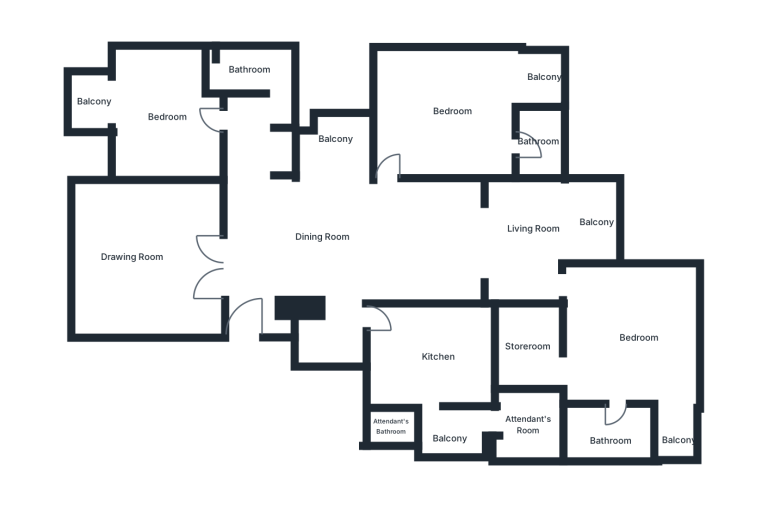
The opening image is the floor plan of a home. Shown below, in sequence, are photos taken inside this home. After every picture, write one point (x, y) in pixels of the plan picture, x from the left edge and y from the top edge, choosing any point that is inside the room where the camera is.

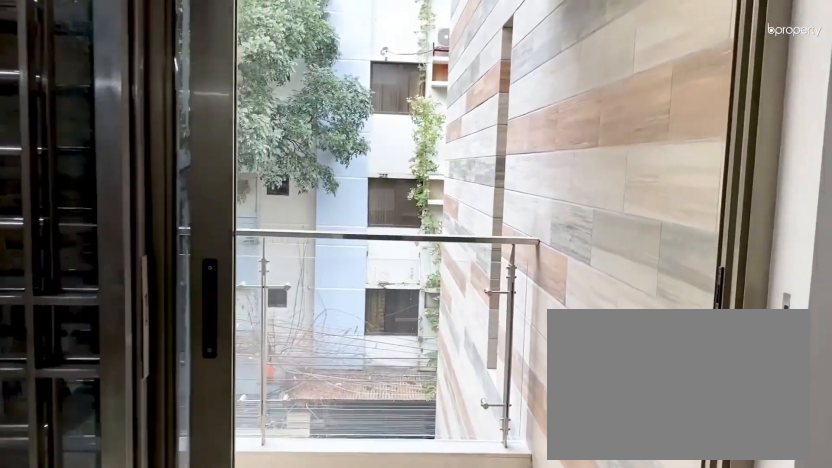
(564, 235)
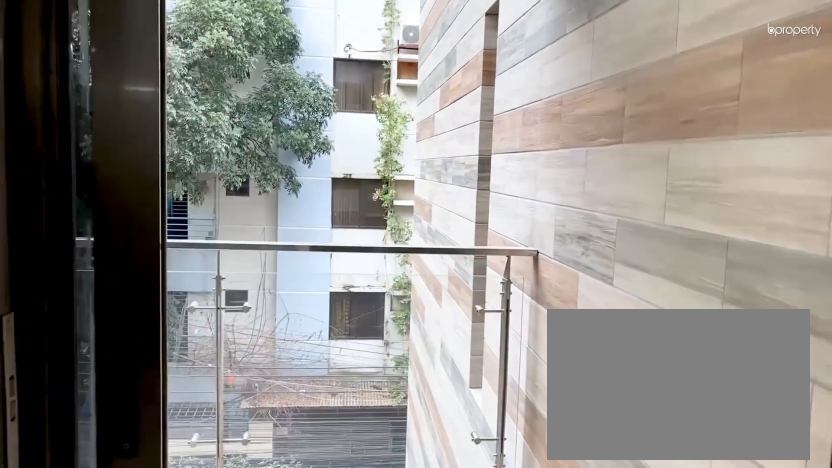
(564, 235)
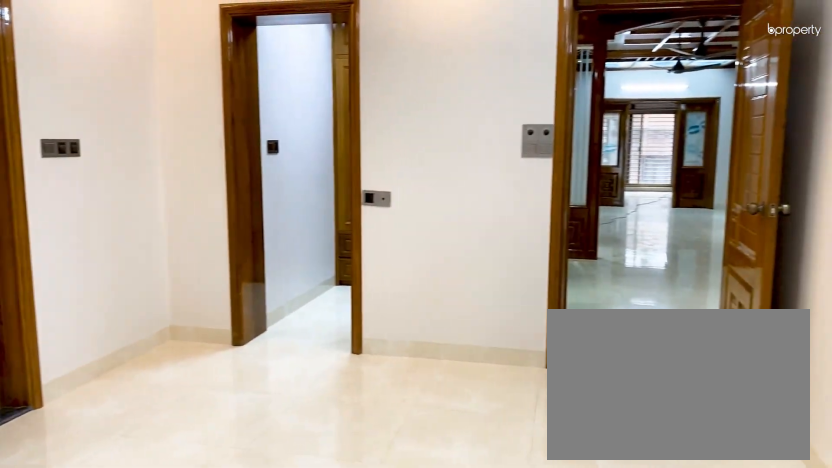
(632, 348)
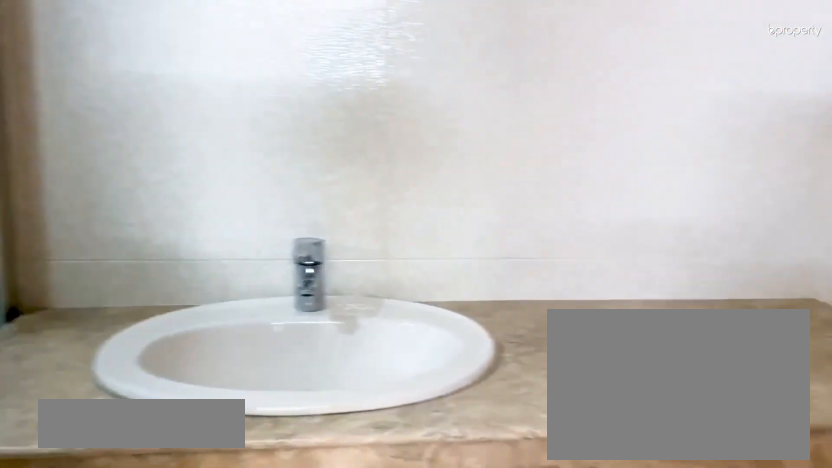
(598, 436)
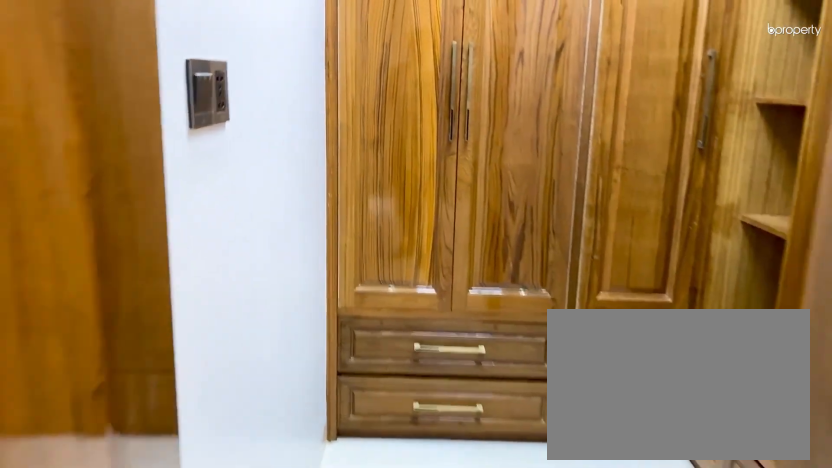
(552, 368)
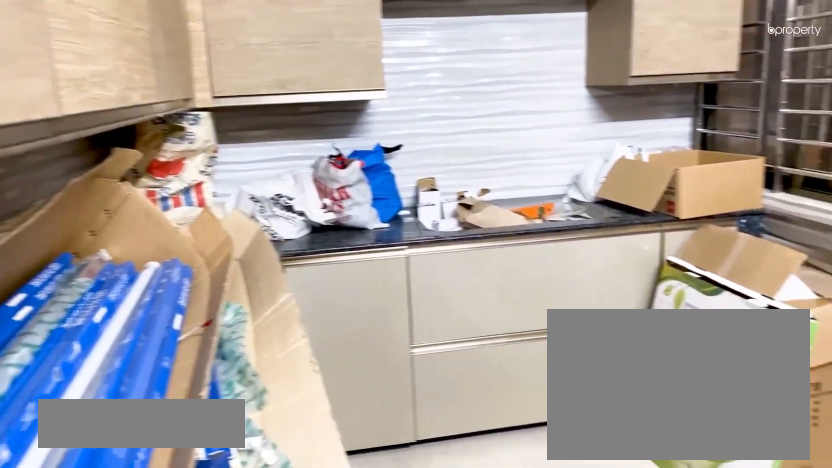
(432, 361)
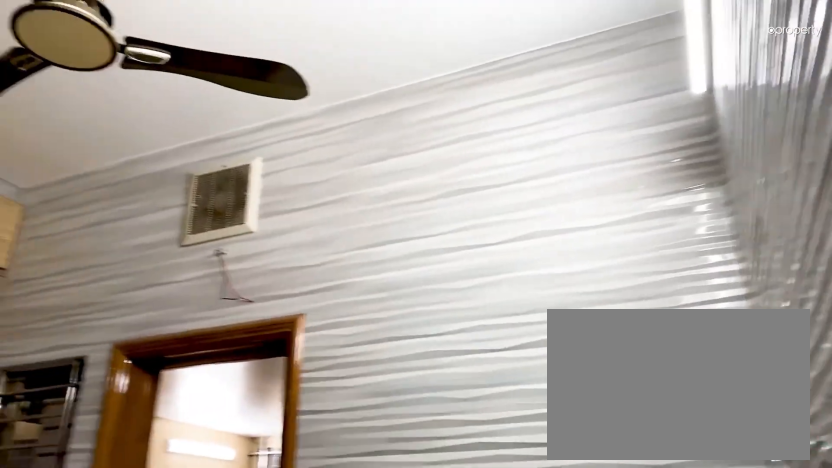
(432, 361)
